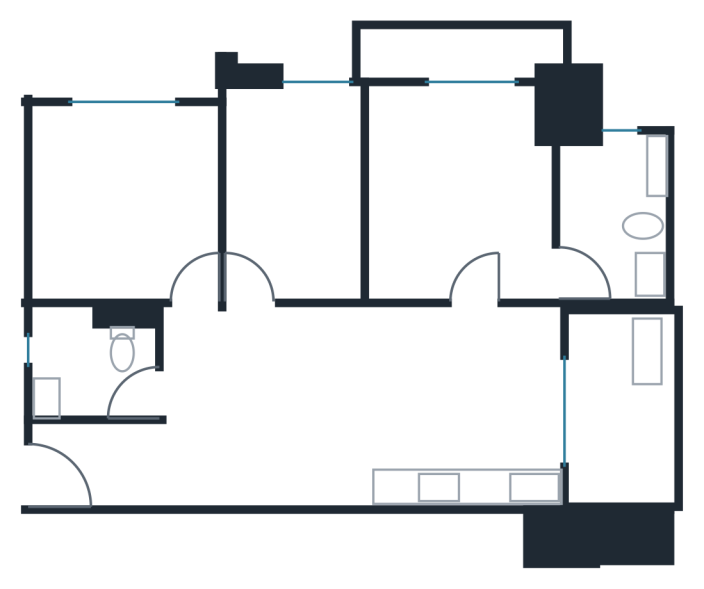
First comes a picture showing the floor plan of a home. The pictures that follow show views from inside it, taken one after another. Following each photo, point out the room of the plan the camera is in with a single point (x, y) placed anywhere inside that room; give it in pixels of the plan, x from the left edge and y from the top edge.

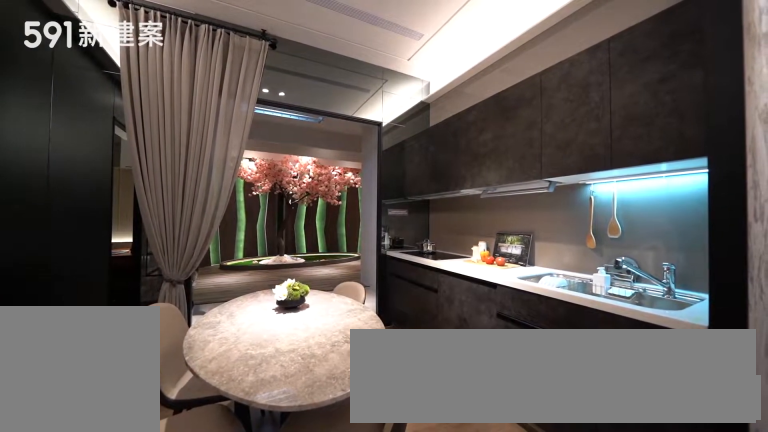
(468, 408)
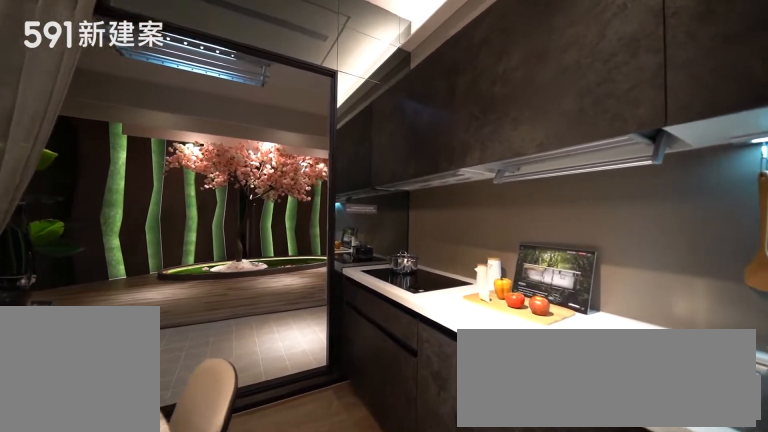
(468, 408)
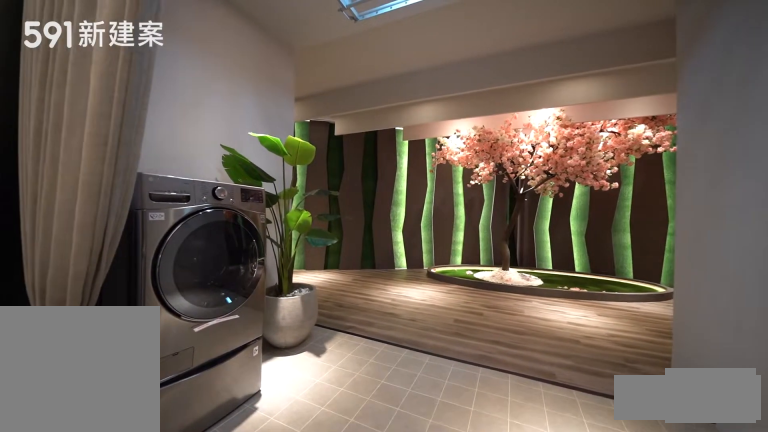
(623, 408)
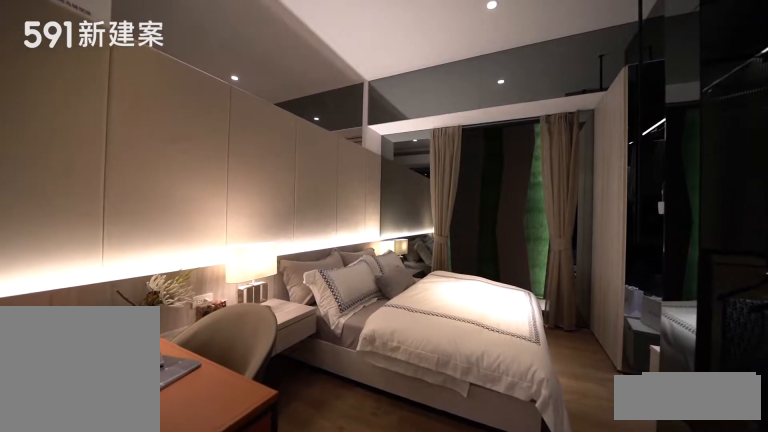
(463, 186)
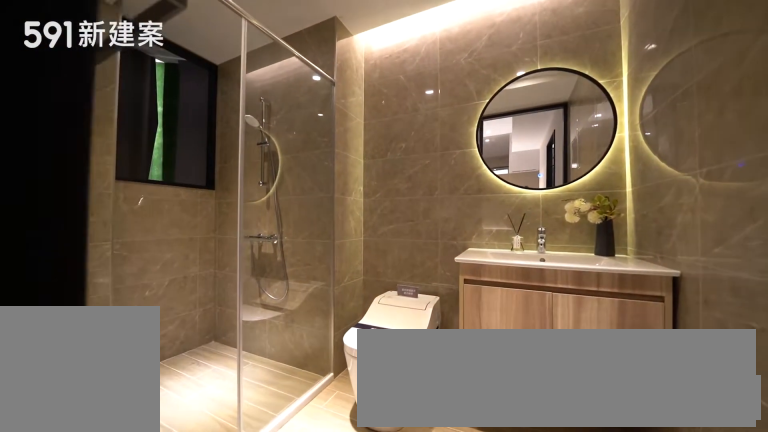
(621, 214)
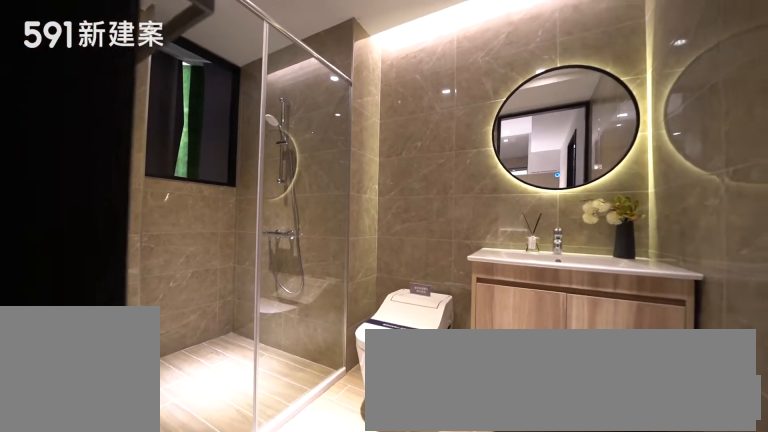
(621, 214)
